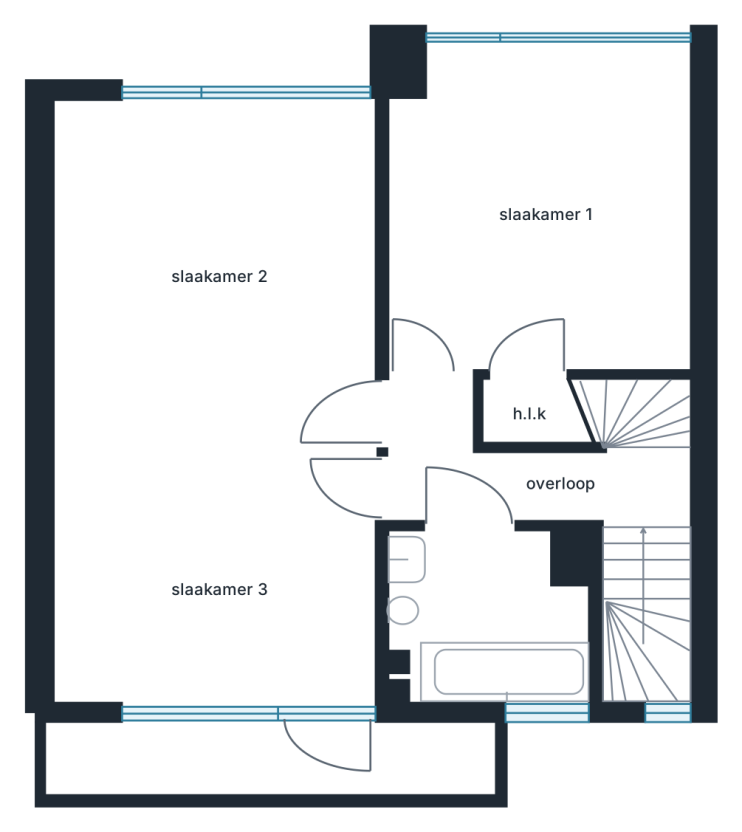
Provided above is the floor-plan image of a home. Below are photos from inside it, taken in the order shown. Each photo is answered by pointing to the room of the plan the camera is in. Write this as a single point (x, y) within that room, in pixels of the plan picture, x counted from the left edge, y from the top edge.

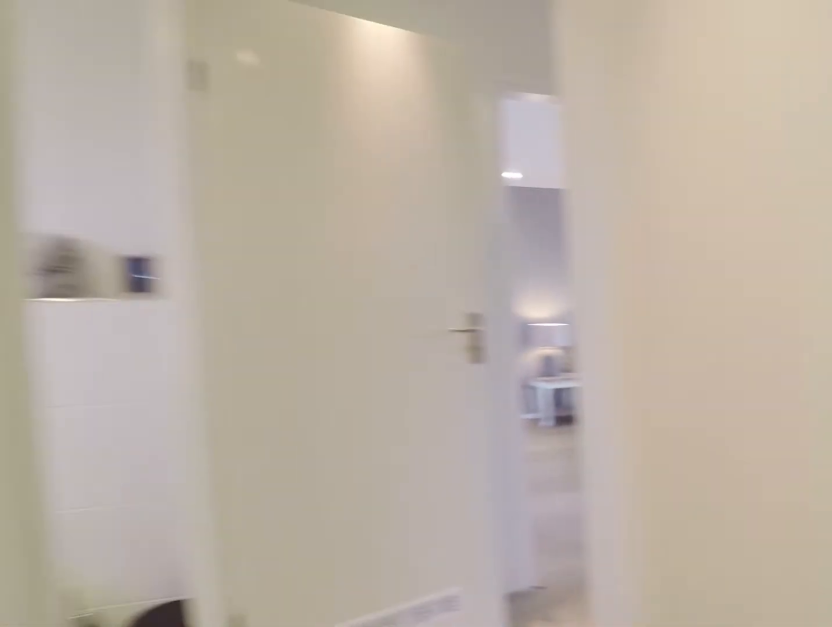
(516, 472)
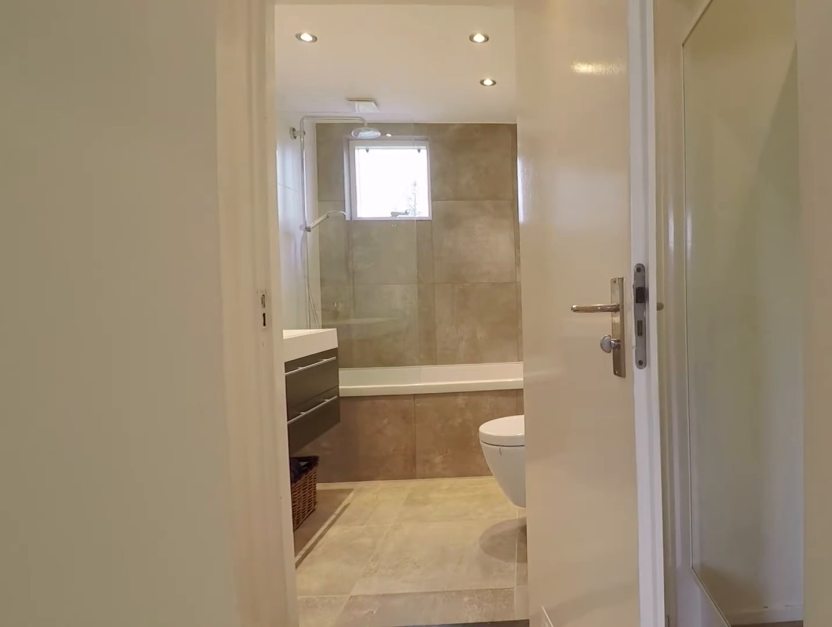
(516, 472)
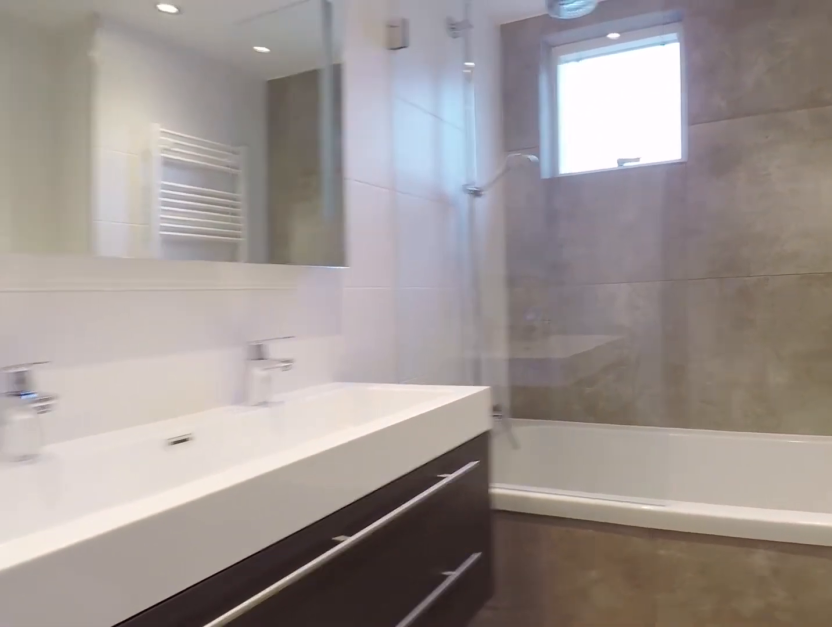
(484, 621)
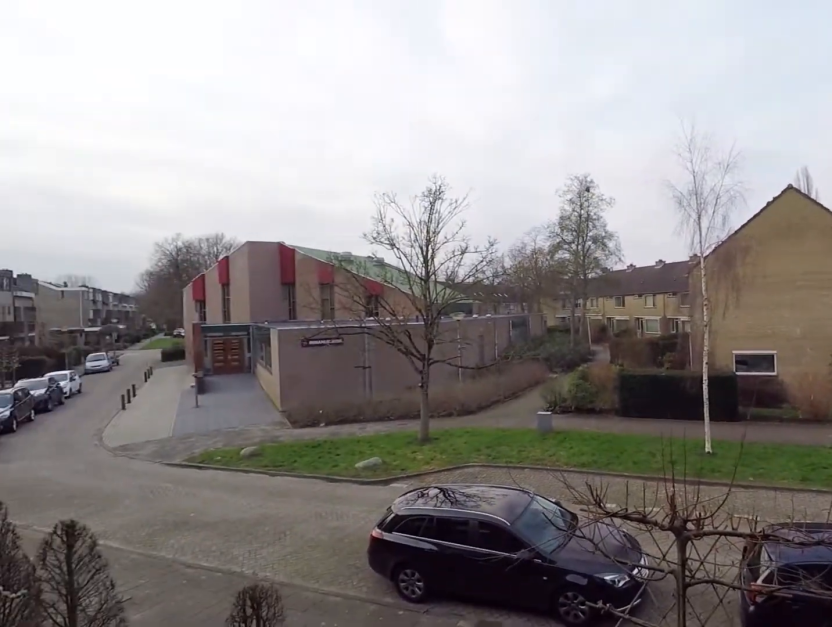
(274, 761)
